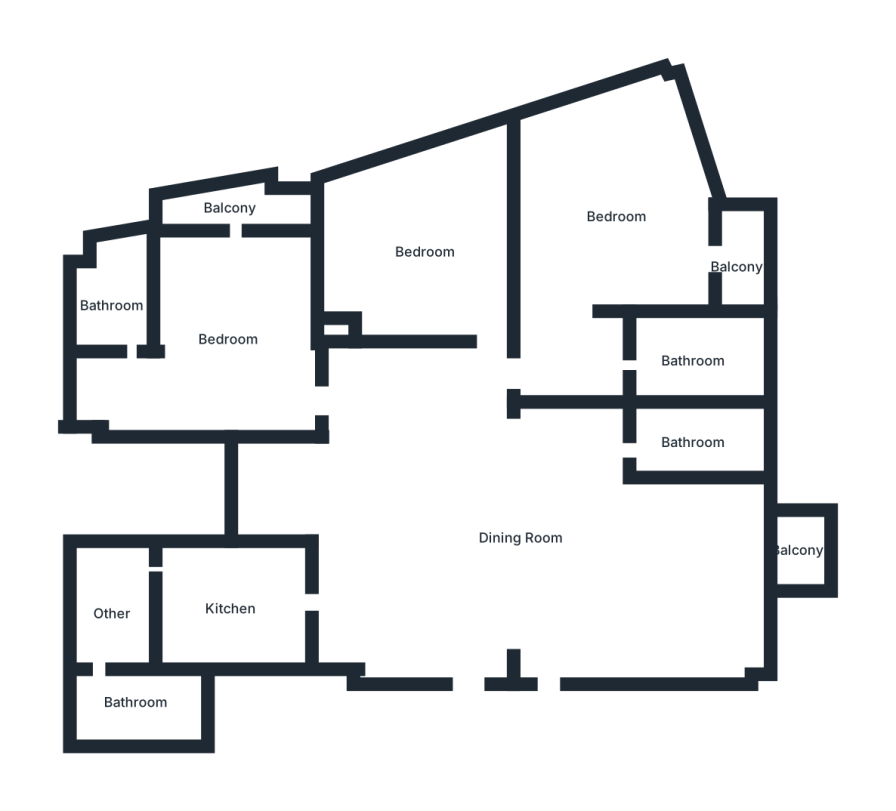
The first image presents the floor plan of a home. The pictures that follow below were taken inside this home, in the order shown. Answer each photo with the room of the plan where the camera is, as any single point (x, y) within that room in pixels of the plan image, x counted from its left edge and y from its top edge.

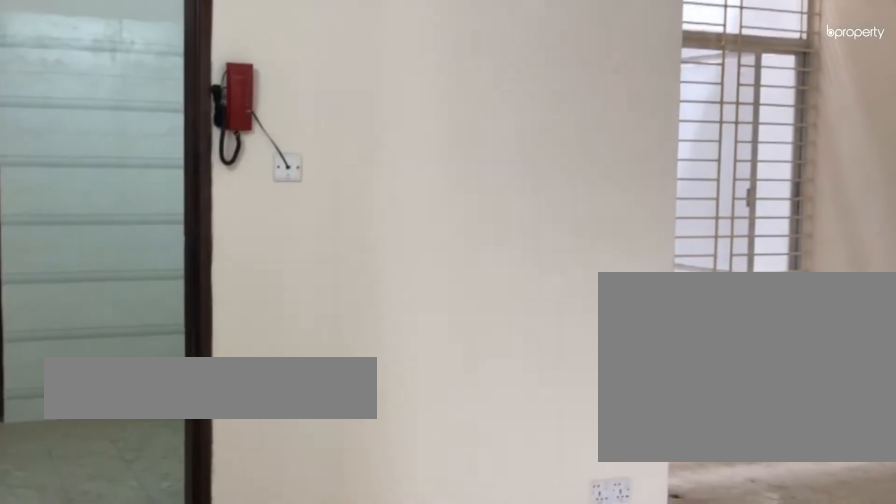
(518, 538)
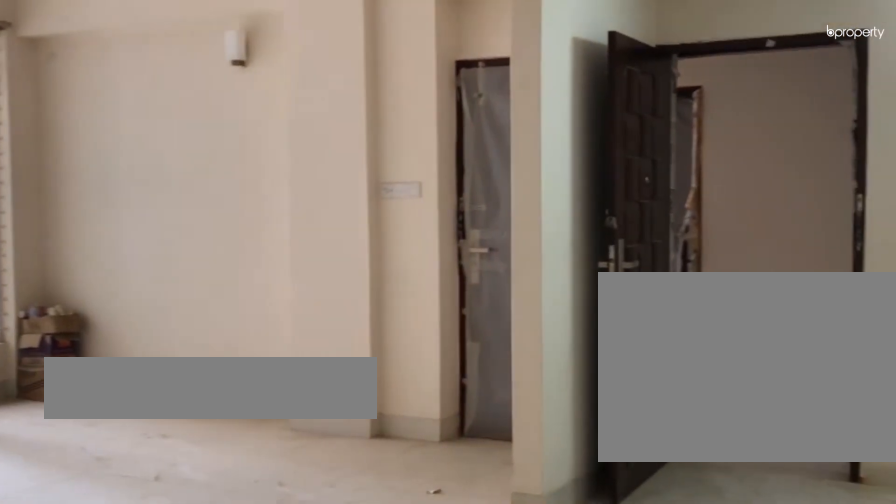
(518, 538)
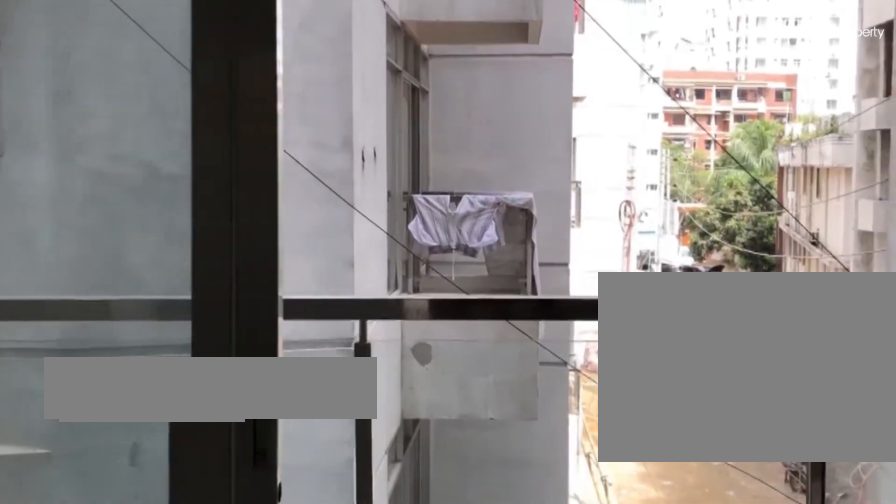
(796, 551)
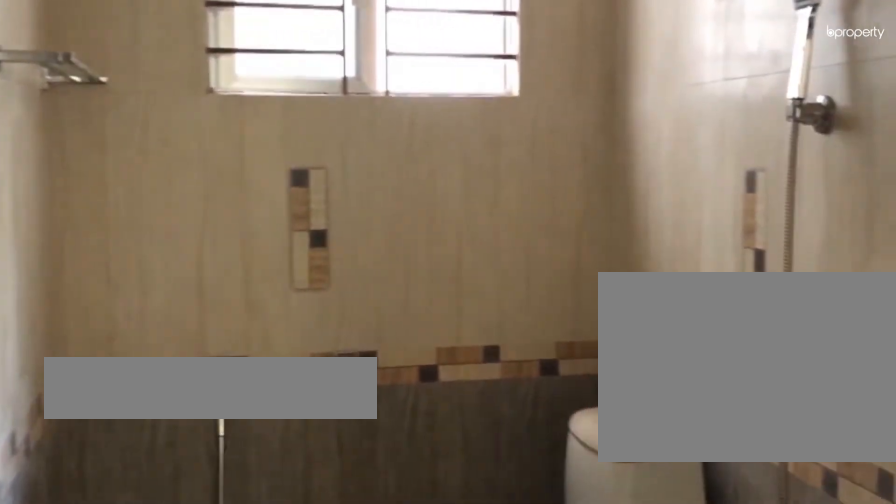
(690, 444)
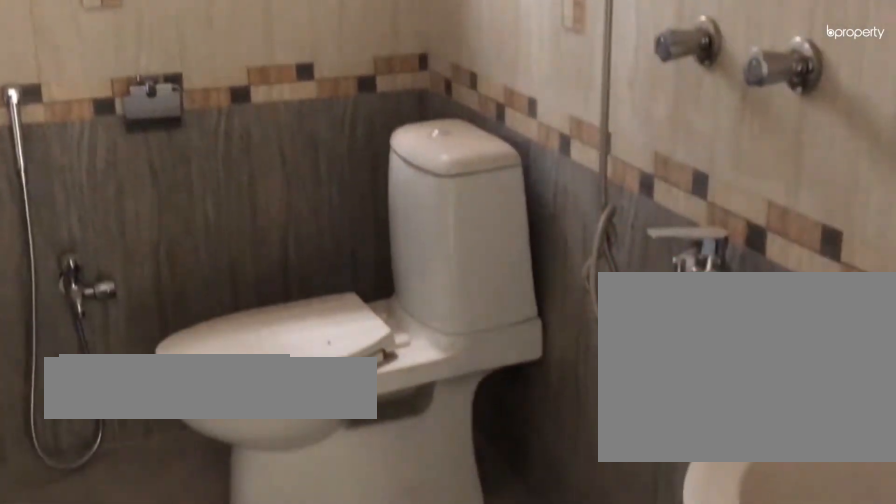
(690, 444)
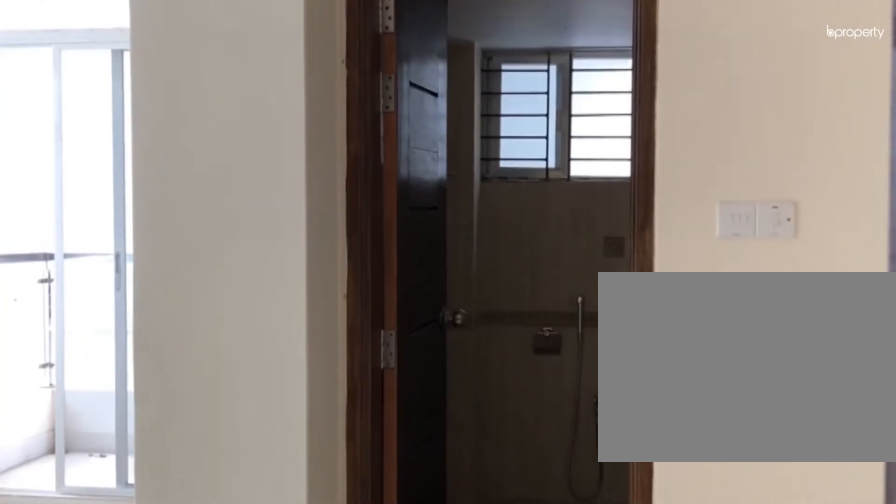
(554, 368)
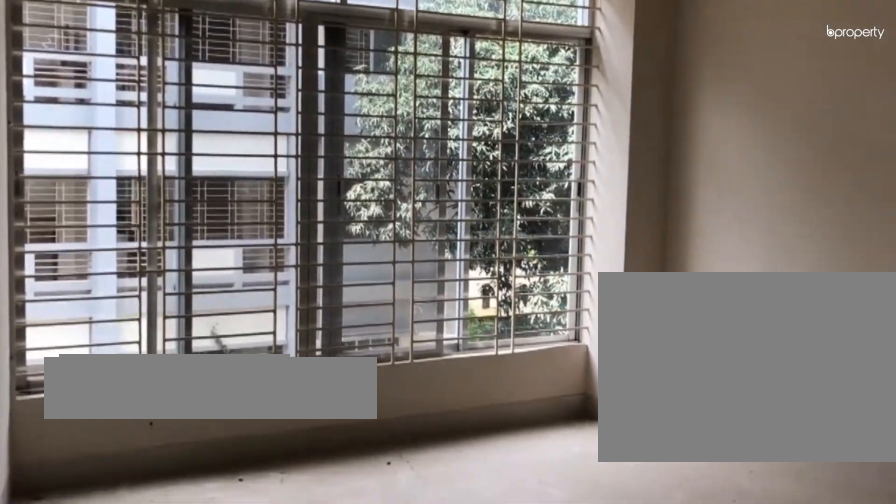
(615, 214)
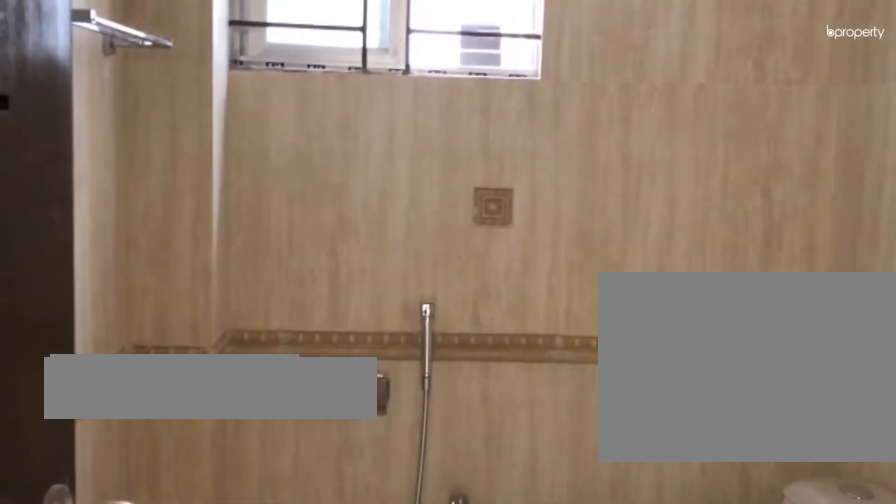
(690, 361)
